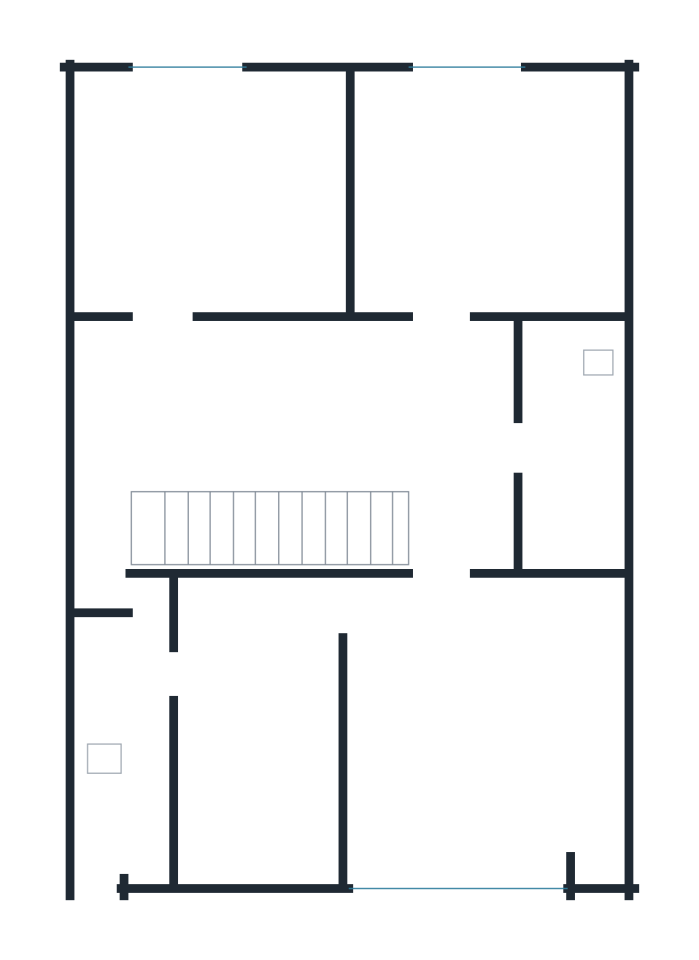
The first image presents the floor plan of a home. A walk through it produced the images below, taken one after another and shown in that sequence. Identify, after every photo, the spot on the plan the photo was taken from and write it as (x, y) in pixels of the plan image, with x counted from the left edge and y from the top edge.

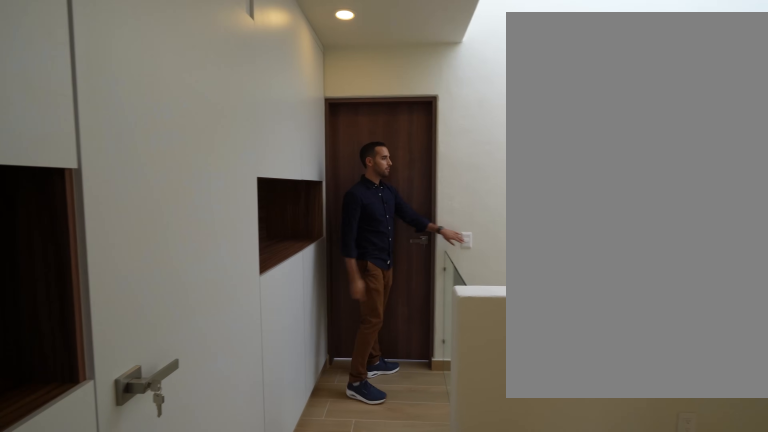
(428, 400)
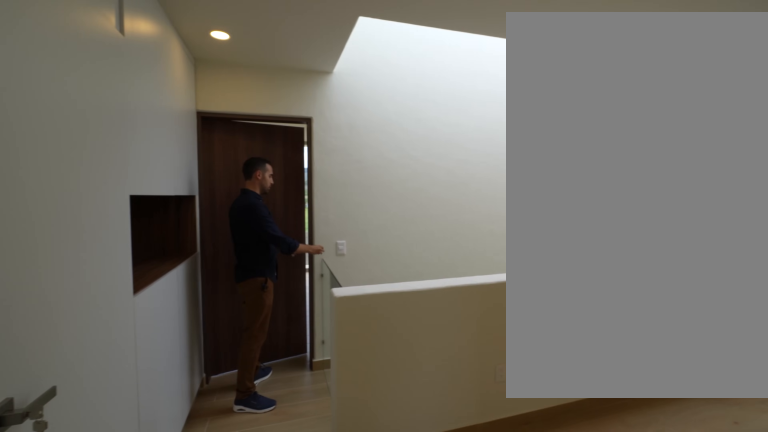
(437, 403)
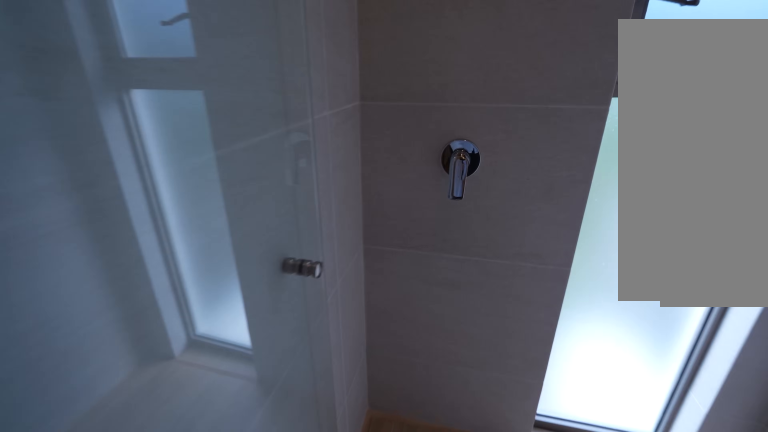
(143, 786)
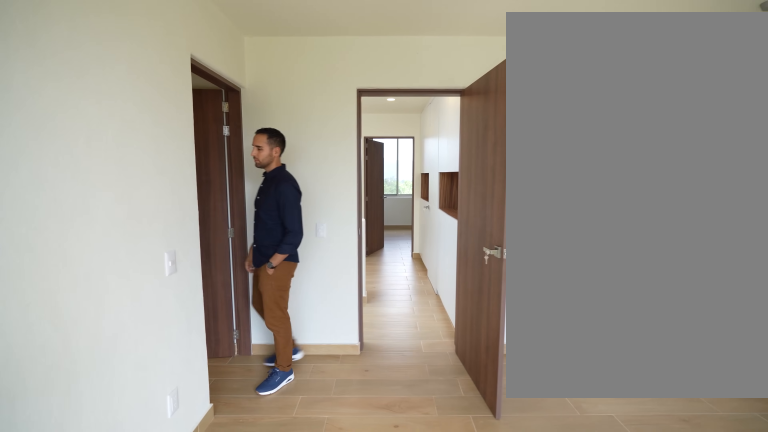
(426, 861)
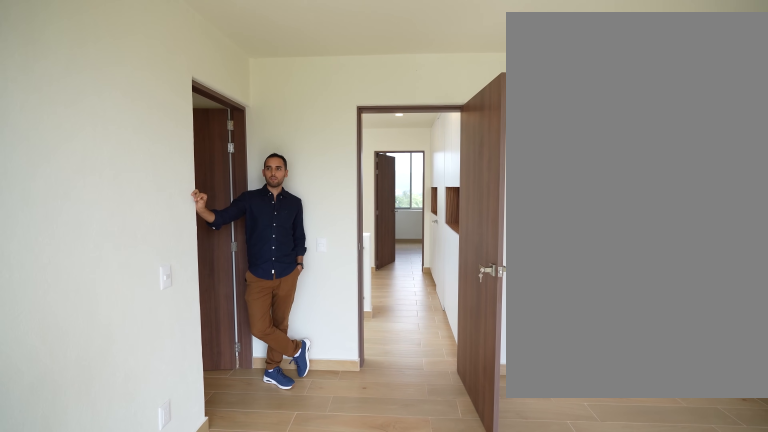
(432, 861)
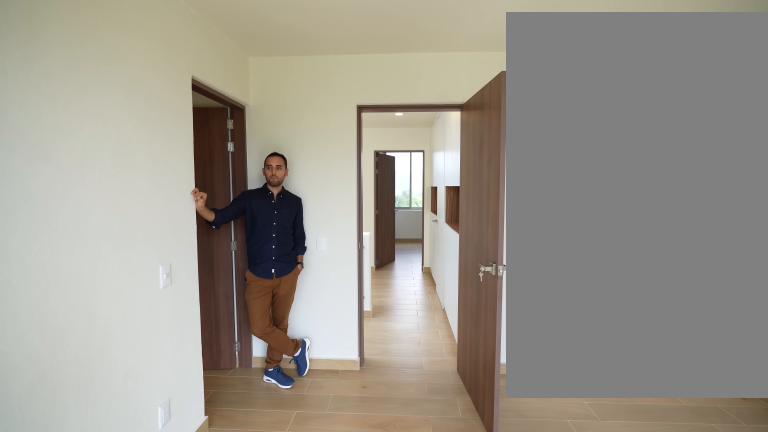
(432, 861)
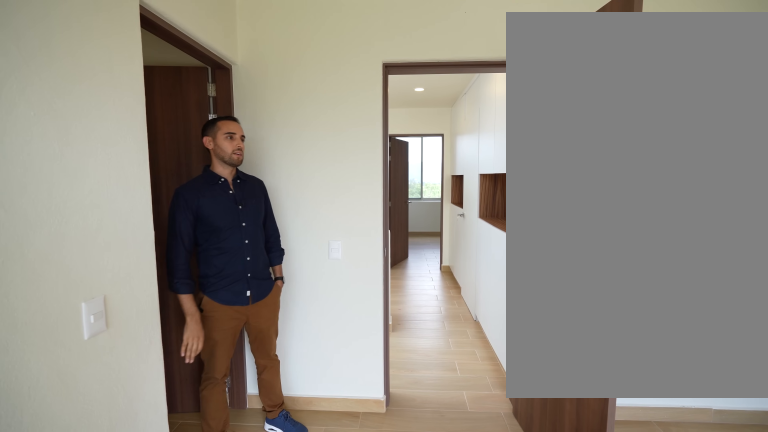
(444, 785)
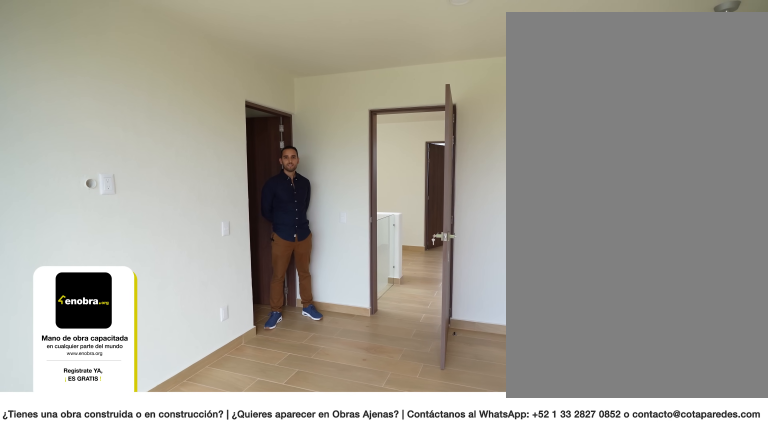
(528, 842)
